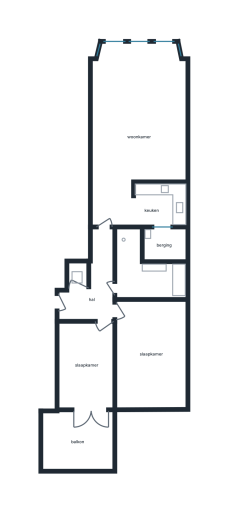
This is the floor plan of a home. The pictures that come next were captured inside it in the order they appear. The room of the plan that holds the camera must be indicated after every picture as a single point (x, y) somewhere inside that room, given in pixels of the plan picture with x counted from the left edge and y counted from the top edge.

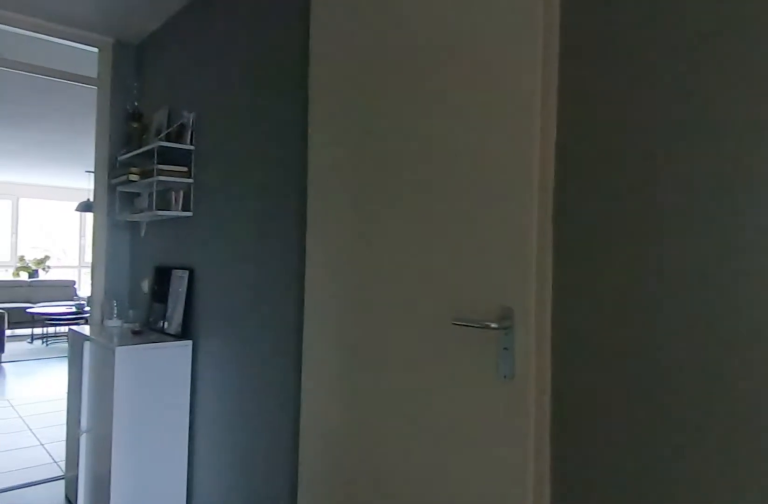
(95, 284)
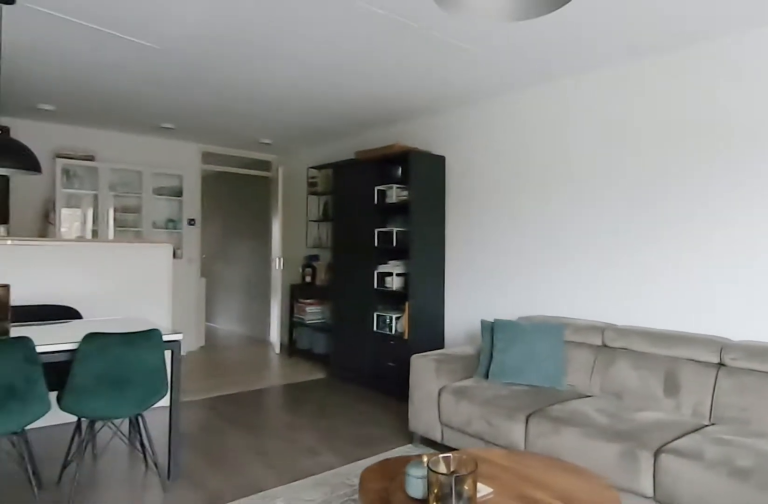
(134, 125)
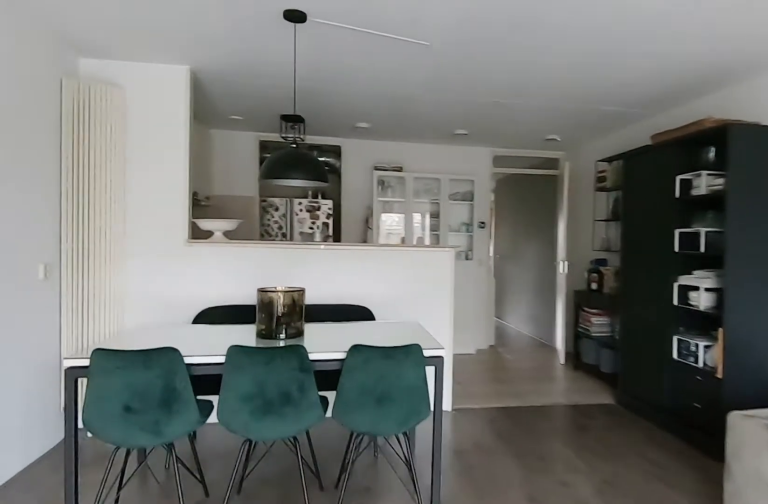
(134, 125)
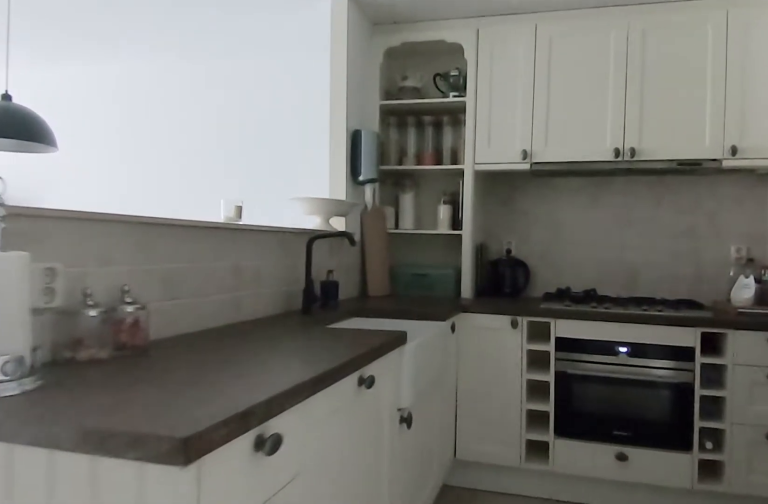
(158, 205)
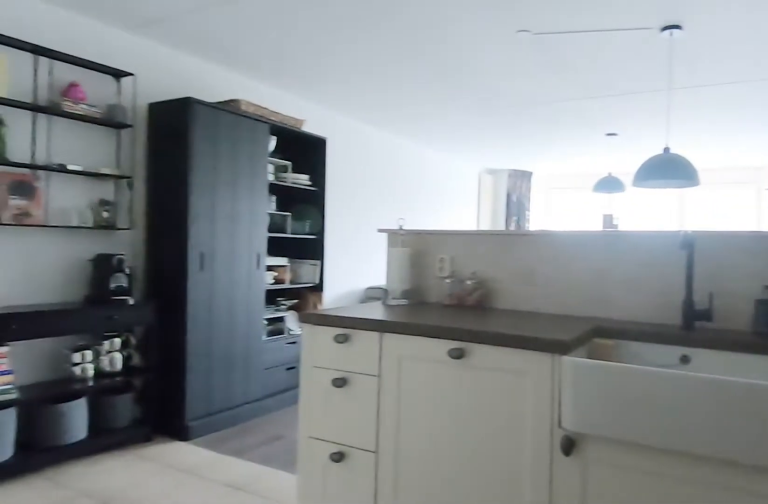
(158, 205)
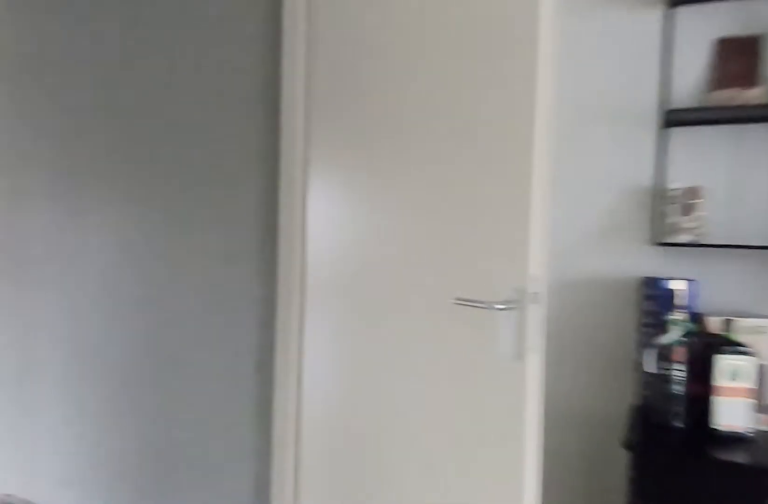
(135, 126)
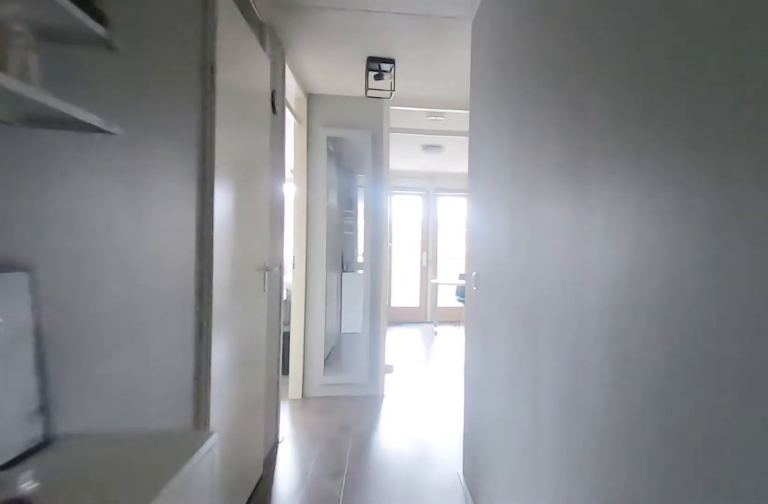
(95, 284)
